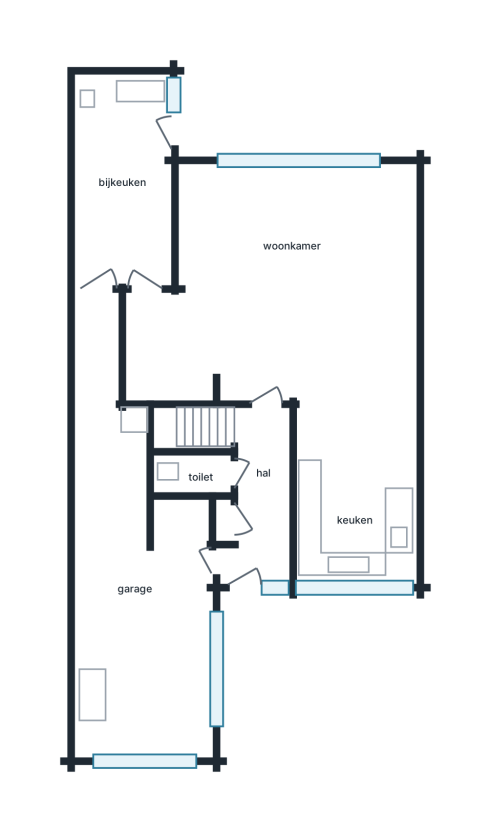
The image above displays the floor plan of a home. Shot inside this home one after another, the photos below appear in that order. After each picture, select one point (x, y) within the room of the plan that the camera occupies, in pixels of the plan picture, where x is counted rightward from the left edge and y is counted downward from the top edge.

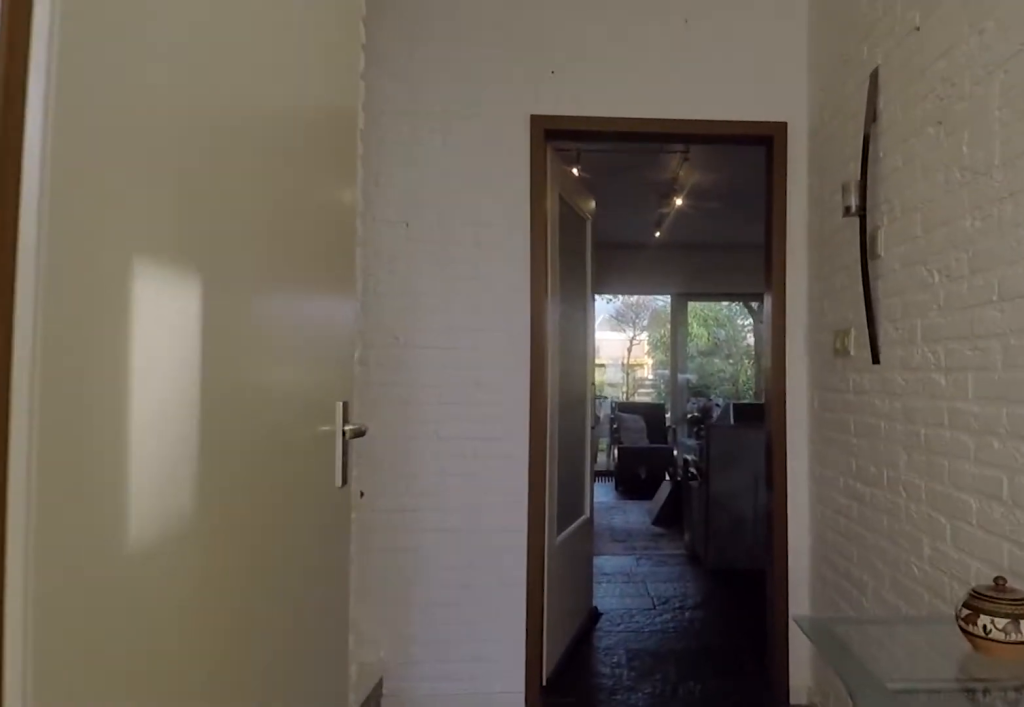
(259, 496)
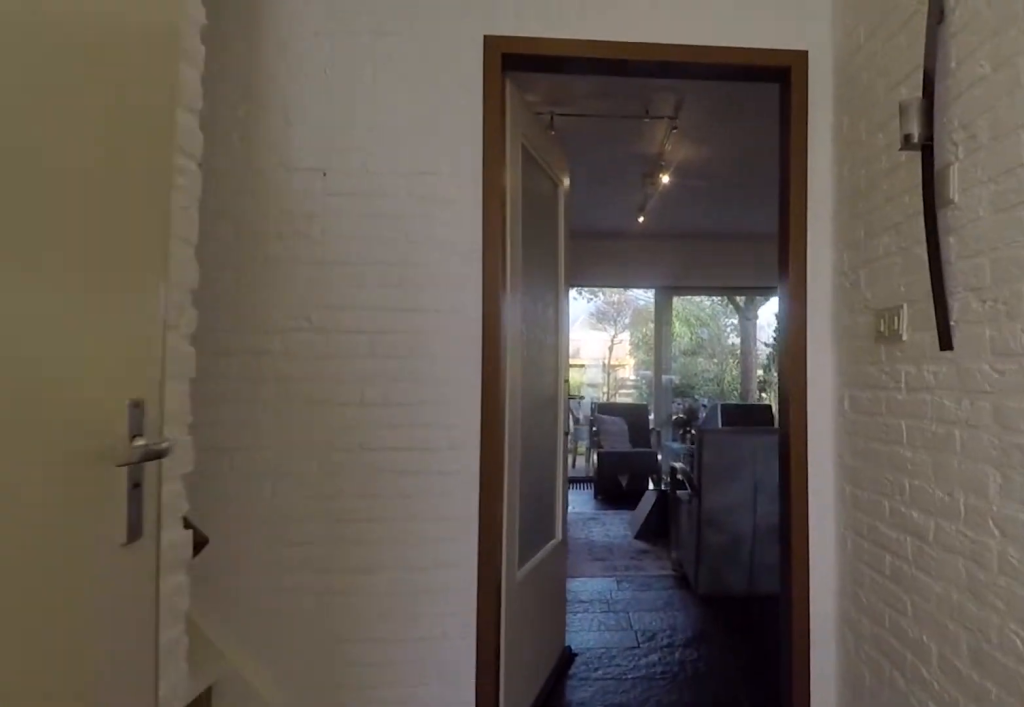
(259, 496)
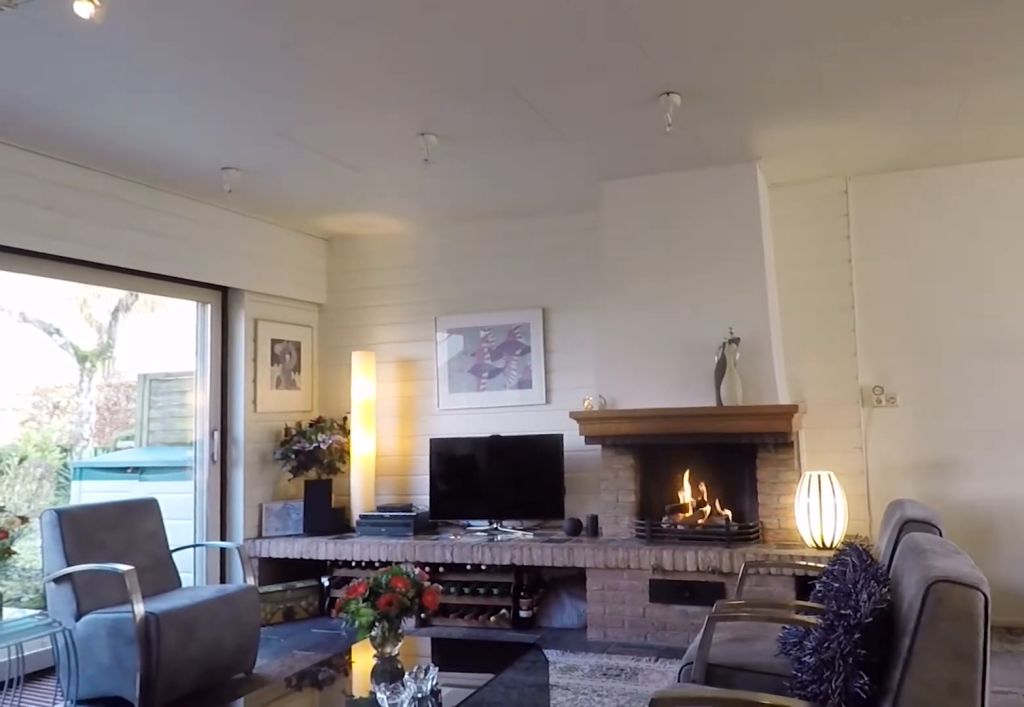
(201, 328)
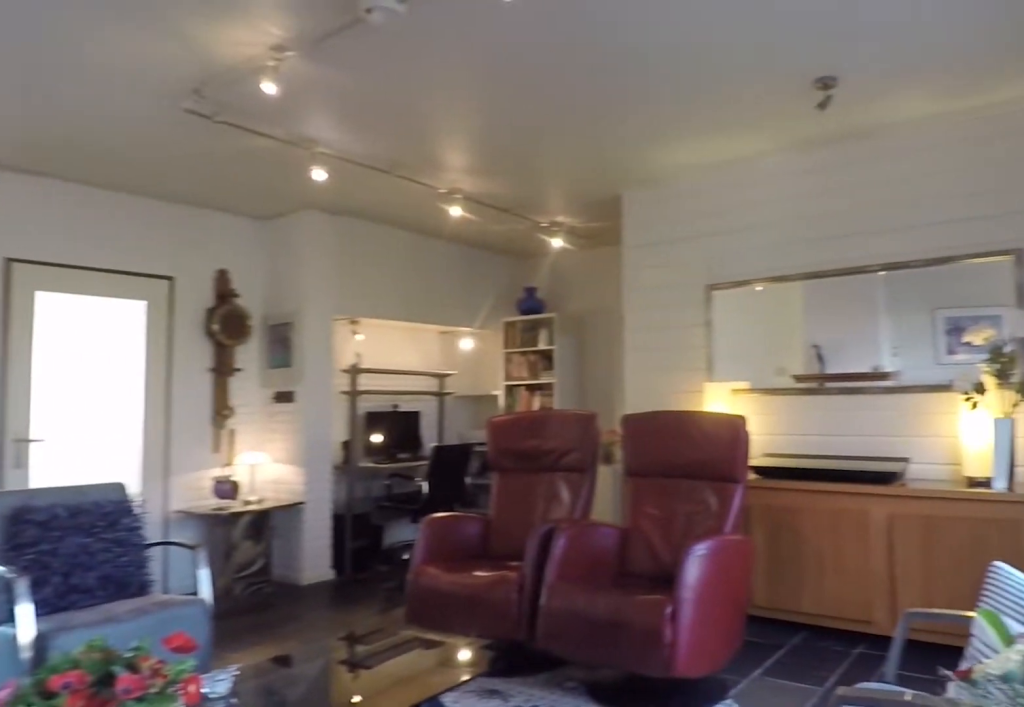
(207, 326)
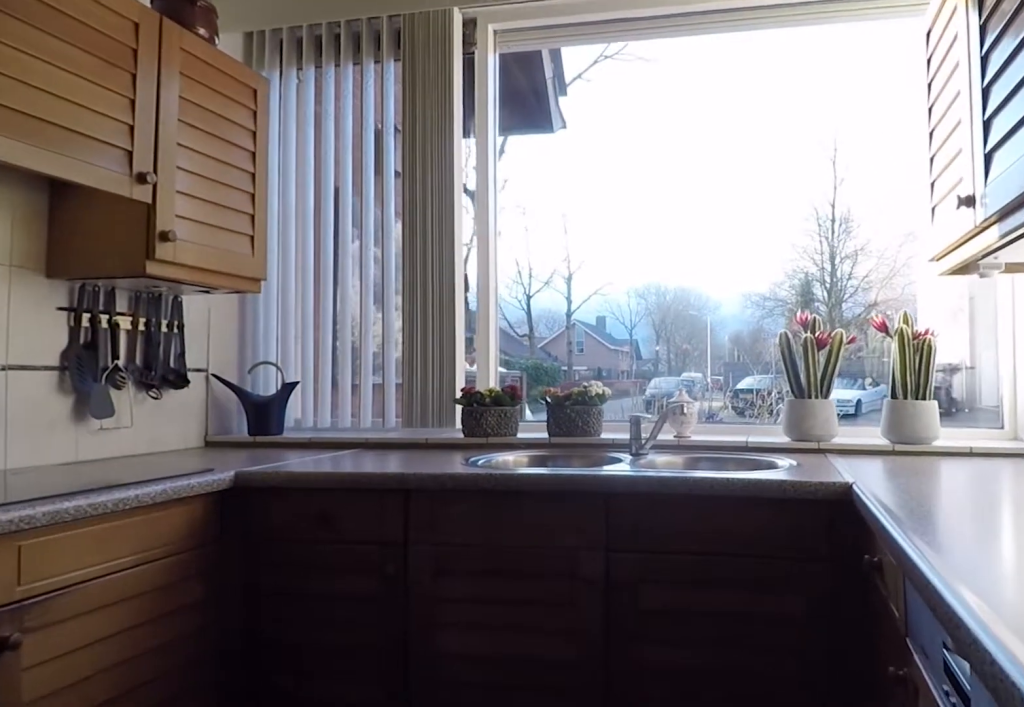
(354, 491)
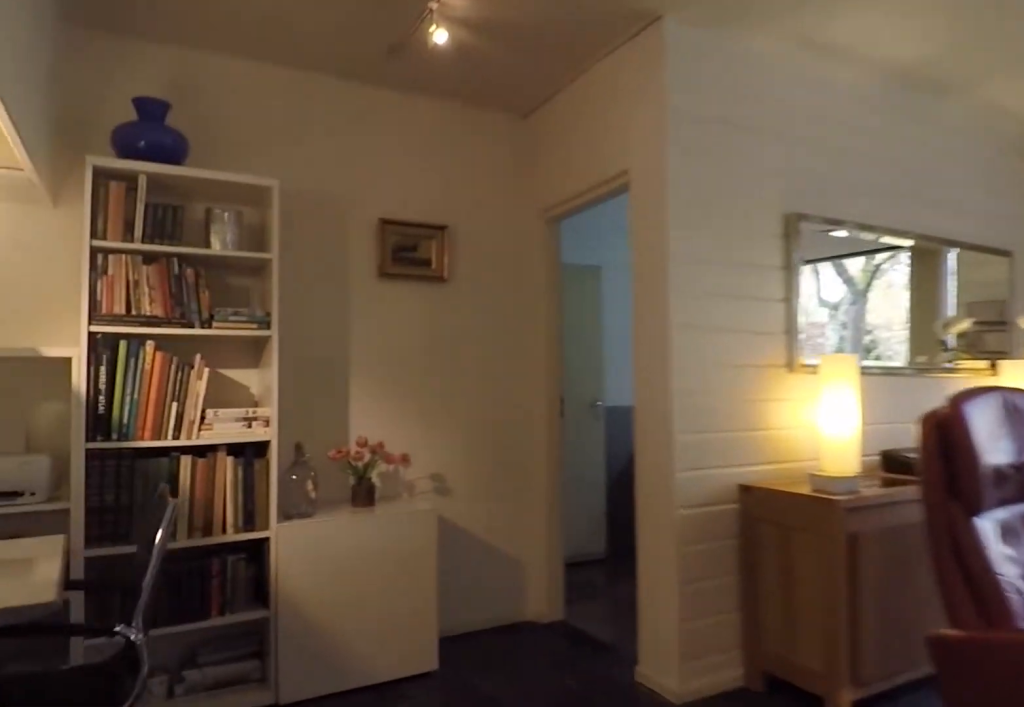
(203, 325)
